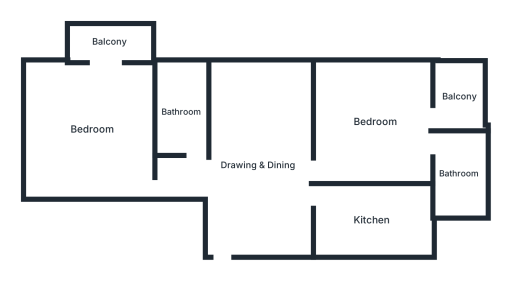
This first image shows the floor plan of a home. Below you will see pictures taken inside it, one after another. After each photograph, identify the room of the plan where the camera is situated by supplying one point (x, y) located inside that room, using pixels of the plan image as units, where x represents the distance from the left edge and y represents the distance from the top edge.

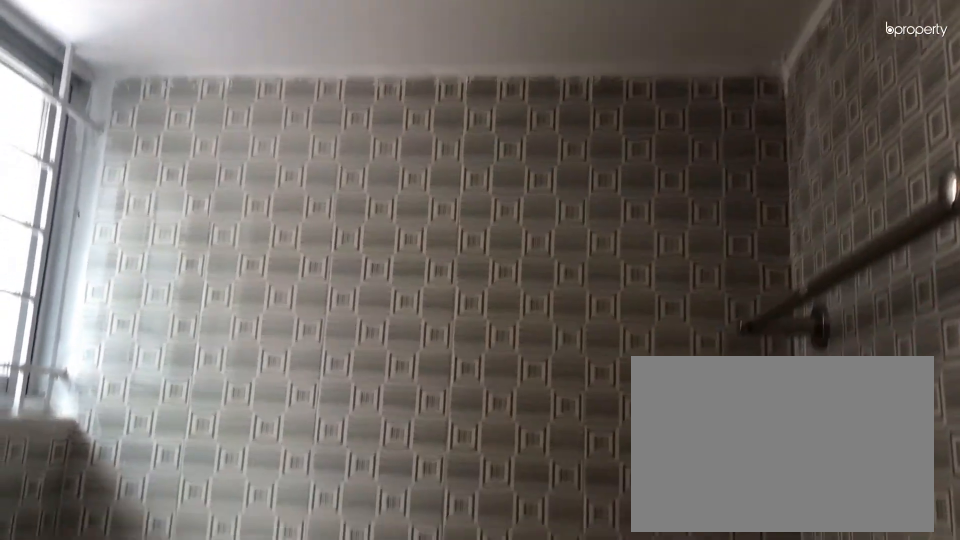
(457, 174)
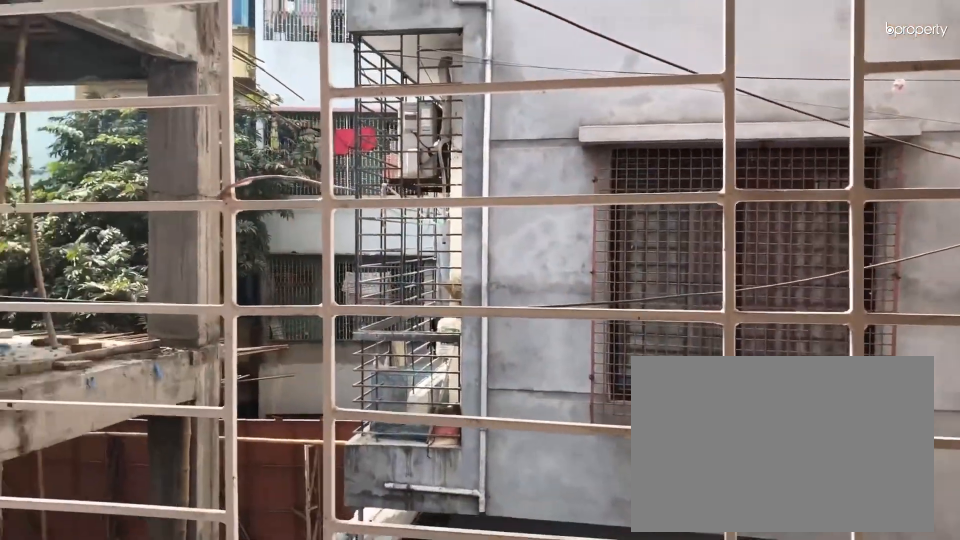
(458, 96)
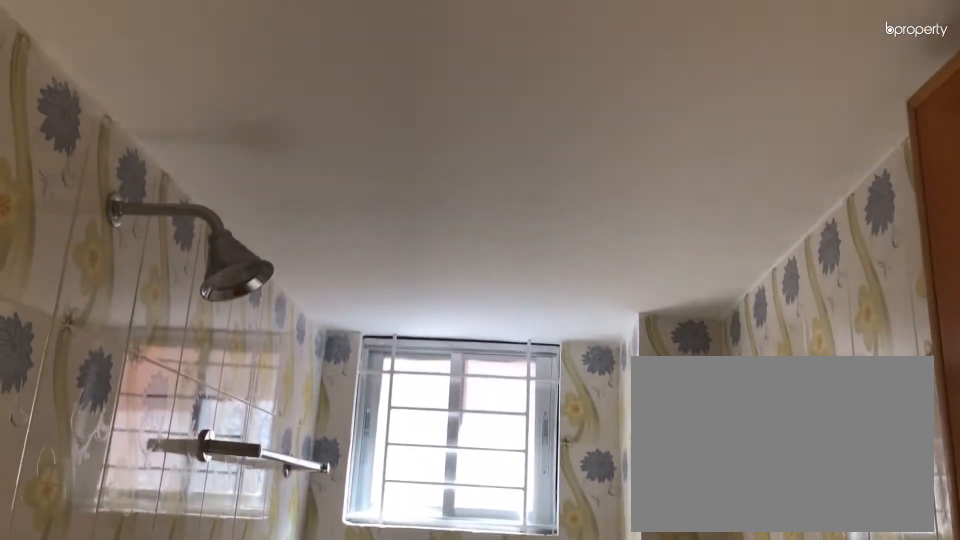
(181, 113)
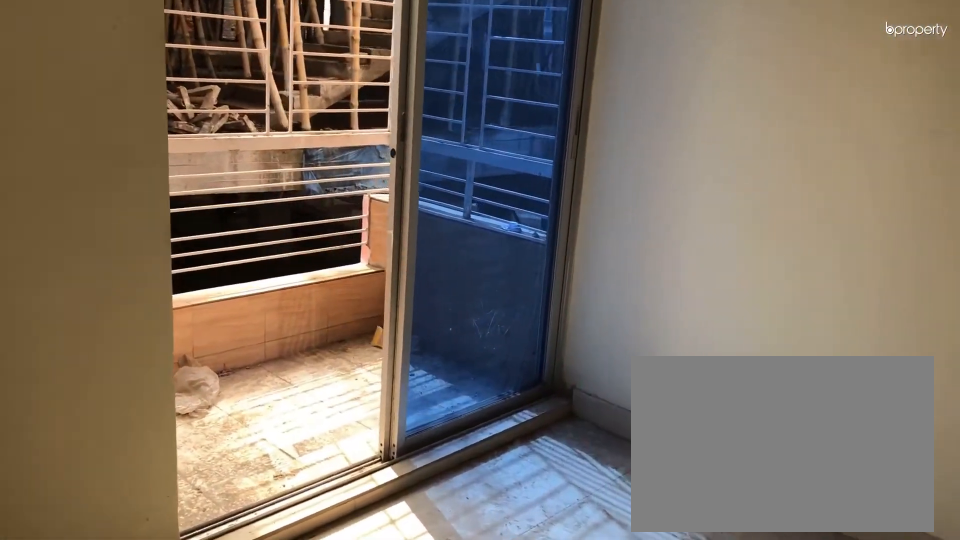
(91, 129)
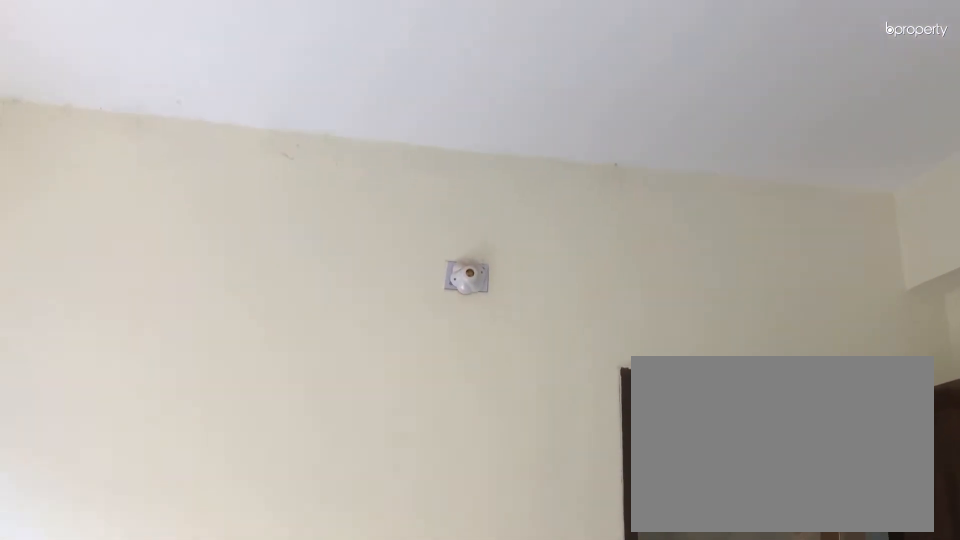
(91, 129)
